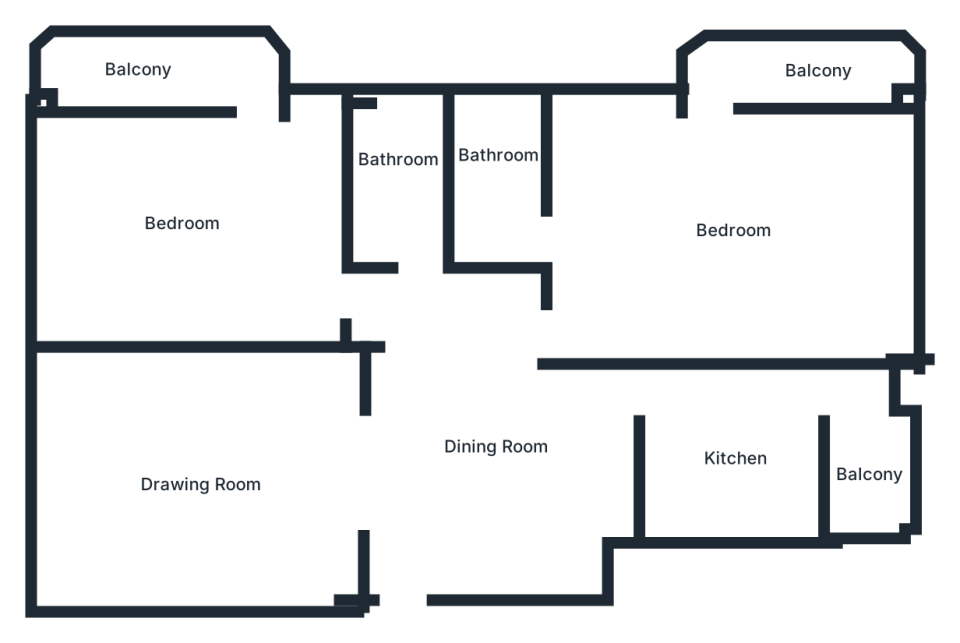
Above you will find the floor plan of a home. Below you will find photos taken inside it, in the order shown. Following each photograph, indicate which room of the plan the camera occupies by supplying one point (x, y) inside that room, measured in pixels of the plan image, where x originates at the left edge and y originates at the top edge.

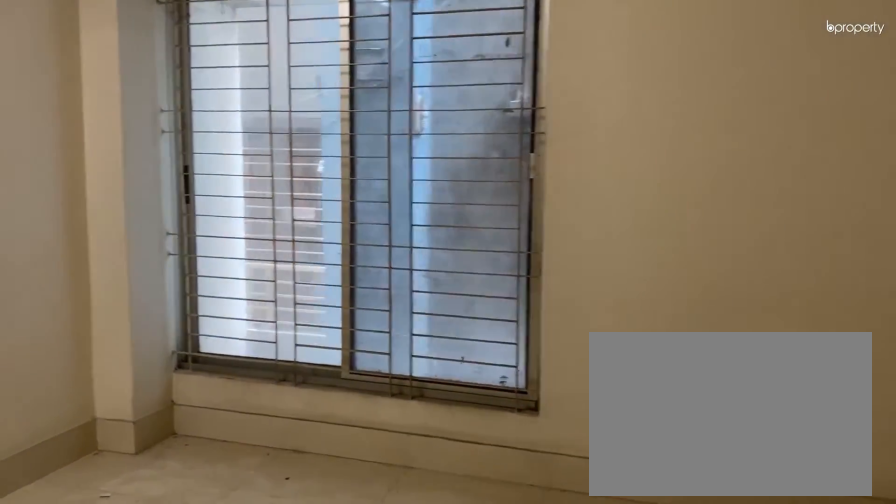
(190, 471)
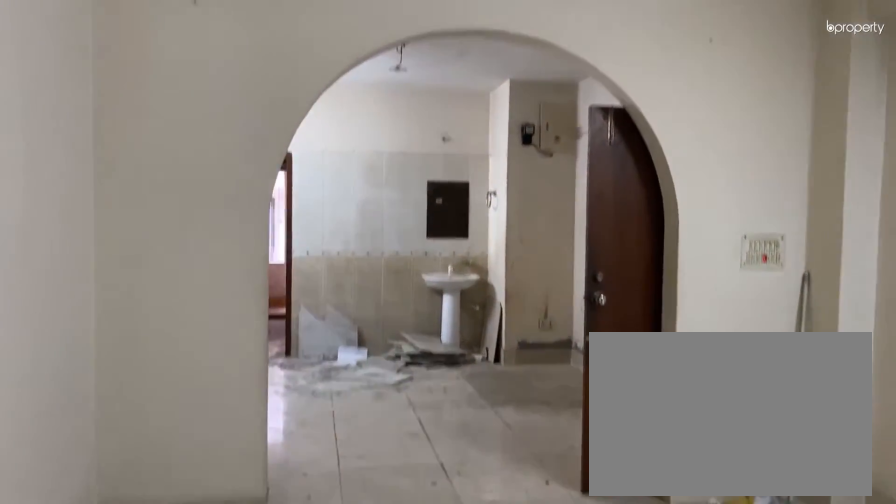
(190, 471)
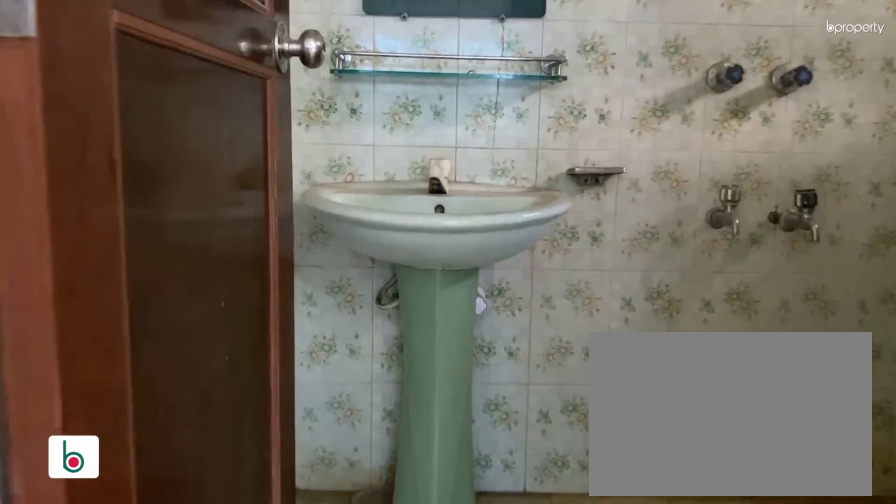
(494, 166)
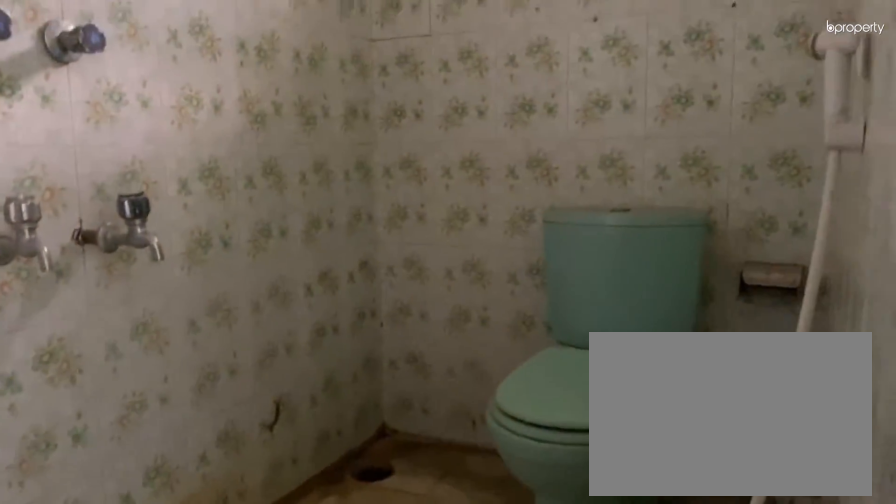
(494, 166)
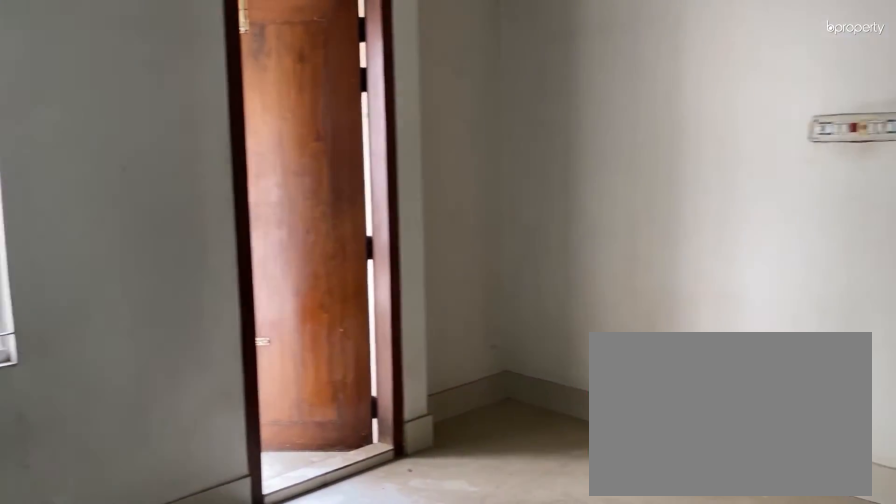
(169, 209)
